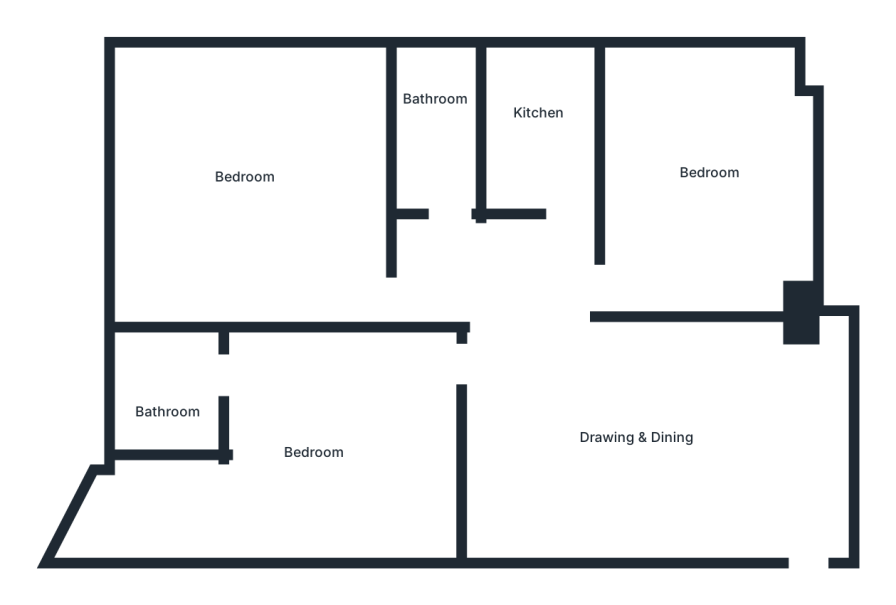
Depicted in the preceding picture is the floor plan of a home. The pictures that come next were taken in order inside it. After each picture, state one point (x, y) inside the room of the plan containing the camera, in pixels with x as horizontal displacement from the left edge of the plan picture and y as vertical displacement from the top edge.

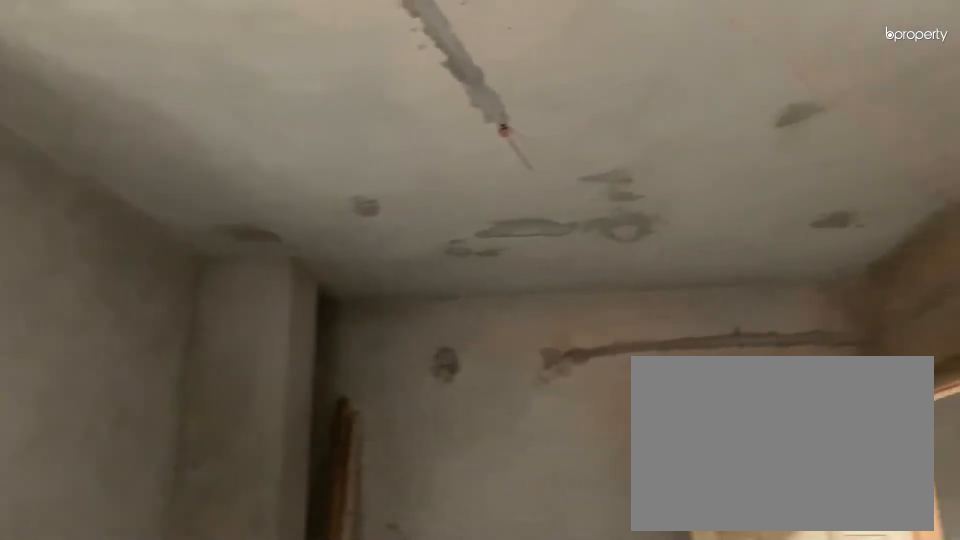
(653, 447)
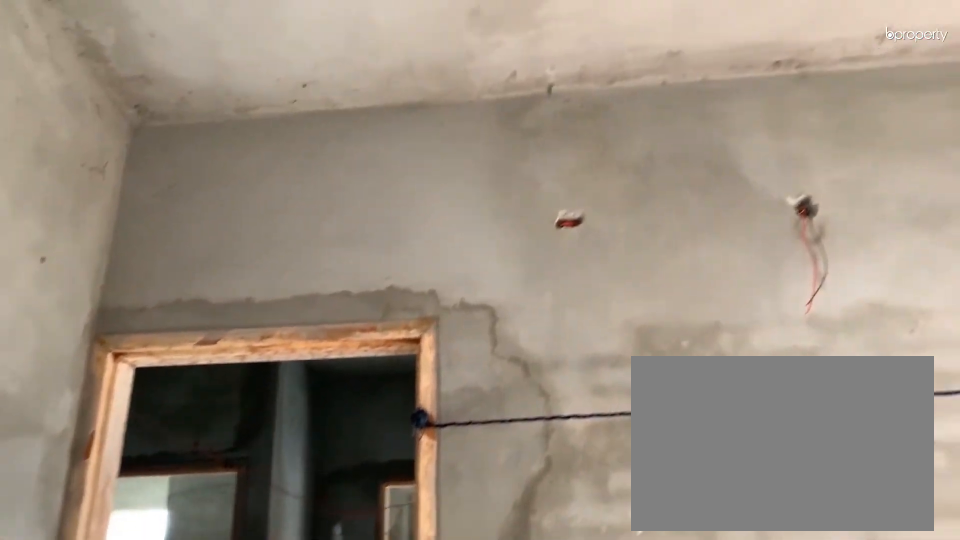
(699, 175)
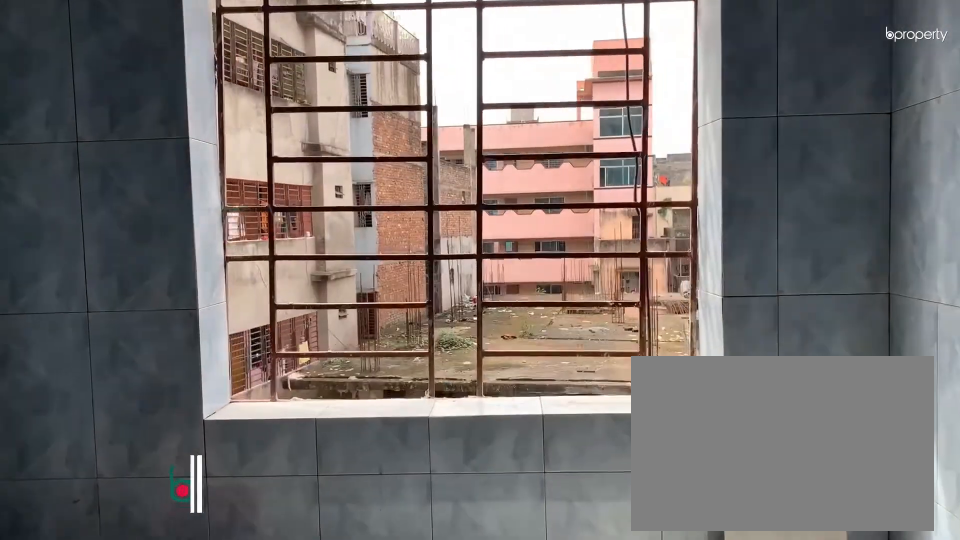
(528, 125)
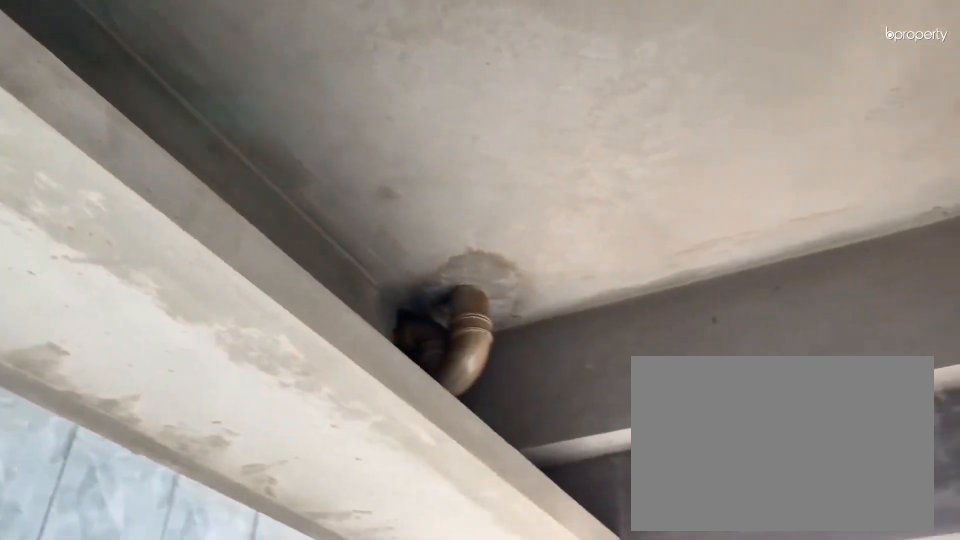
(528, 123)
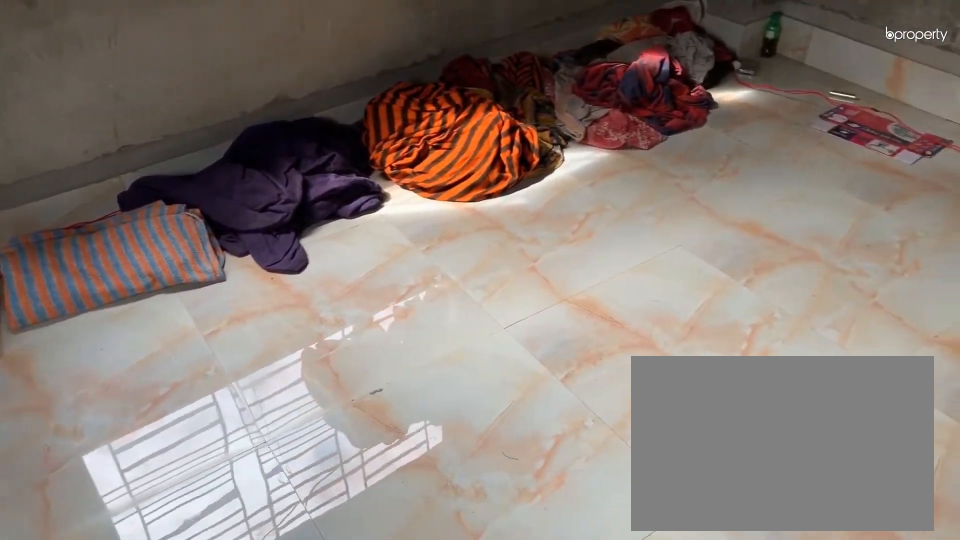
(246, 171)
